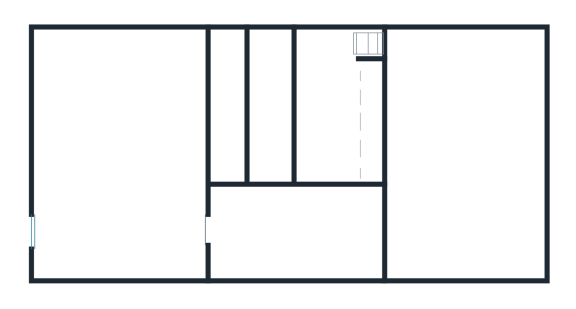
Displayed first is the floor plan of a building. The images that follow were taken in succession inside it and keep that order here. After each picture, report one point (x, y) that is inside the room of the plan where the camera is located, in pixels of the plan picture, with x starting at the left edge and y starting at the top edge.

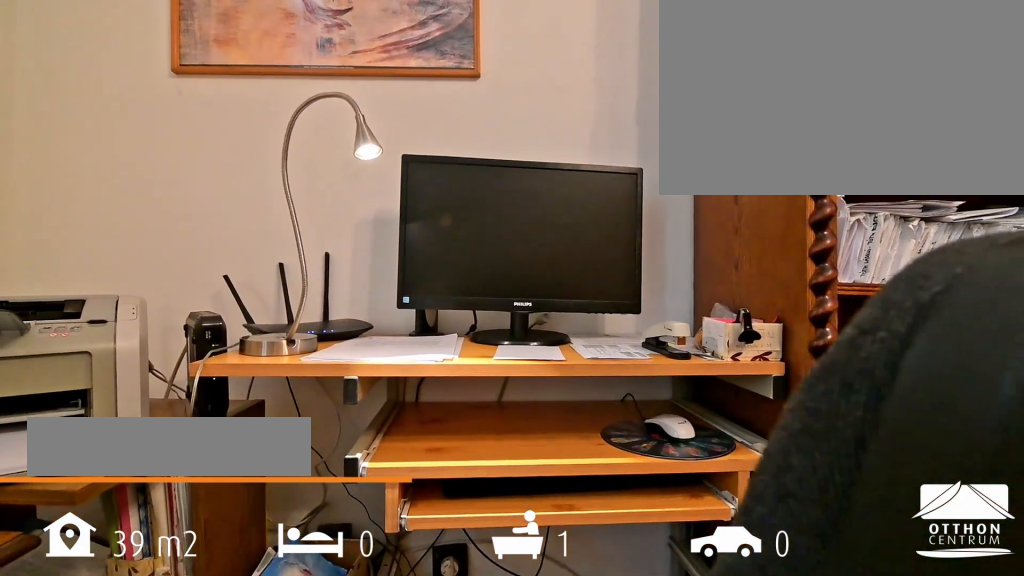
(468, 149)
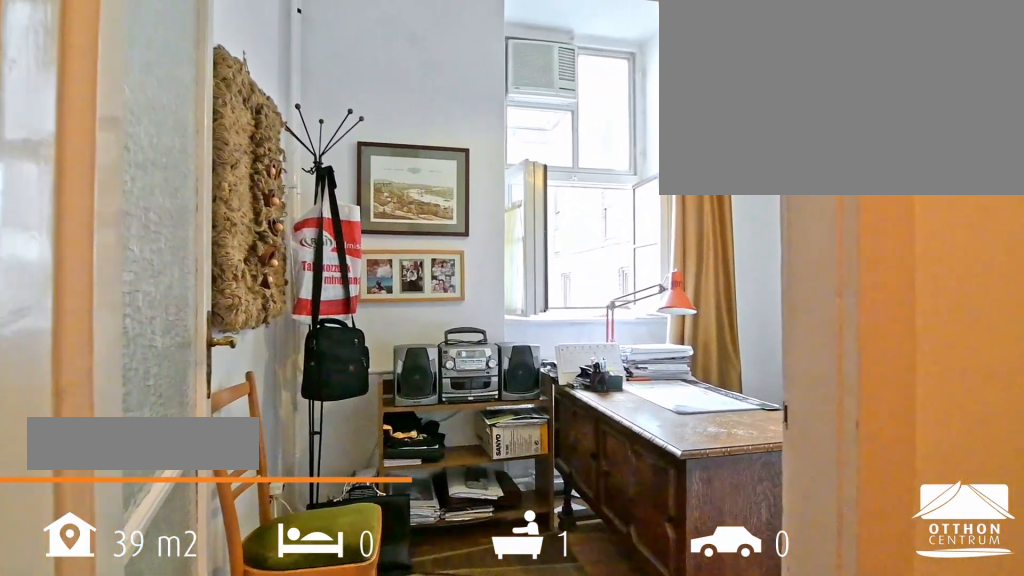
(119, 151)
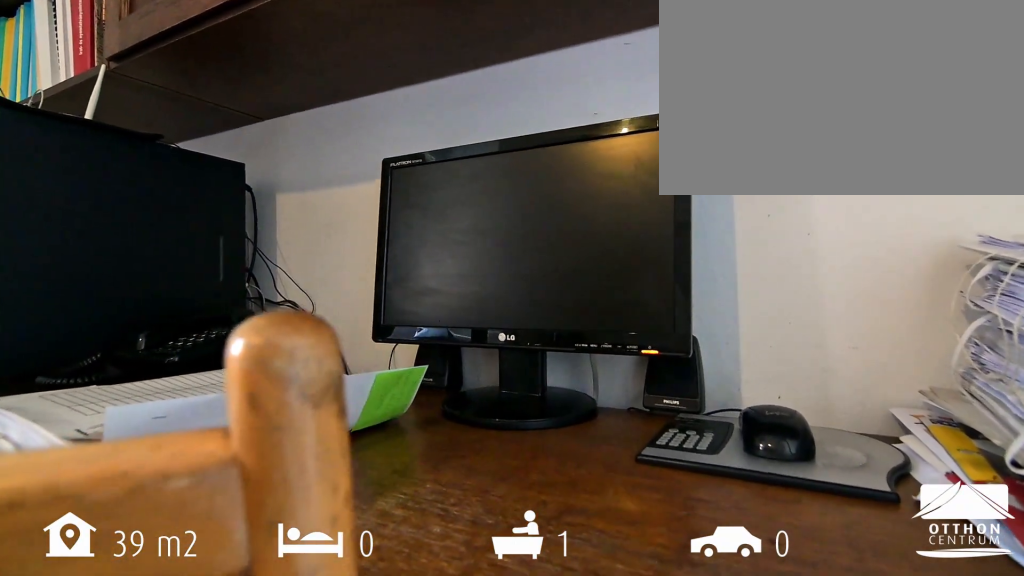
(120, 152)
